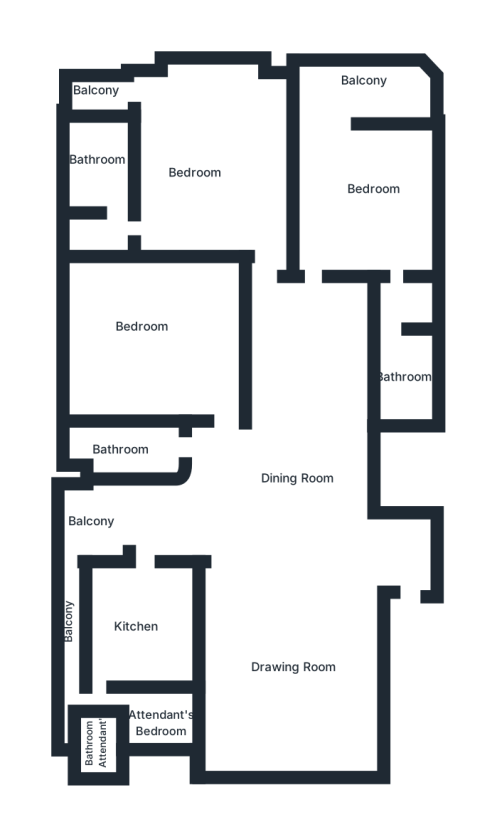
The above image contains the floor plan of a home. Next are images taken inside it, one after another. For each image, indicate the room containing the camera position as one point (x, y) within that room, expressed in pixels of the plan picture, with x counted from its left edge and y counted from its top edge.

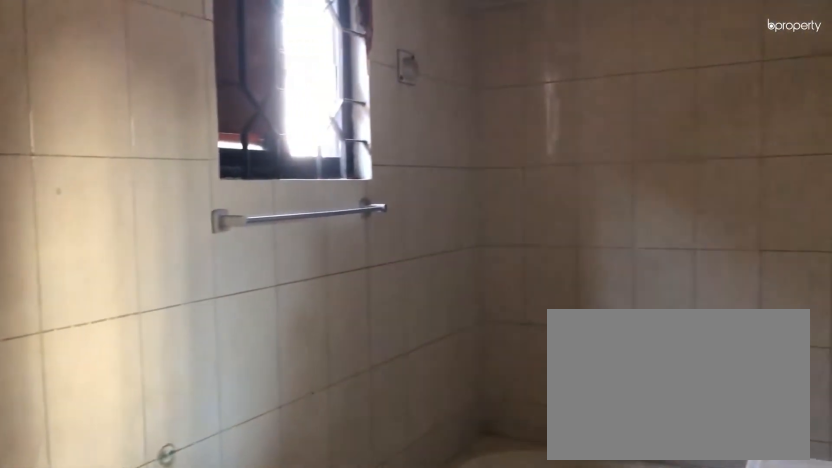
(111, 166)
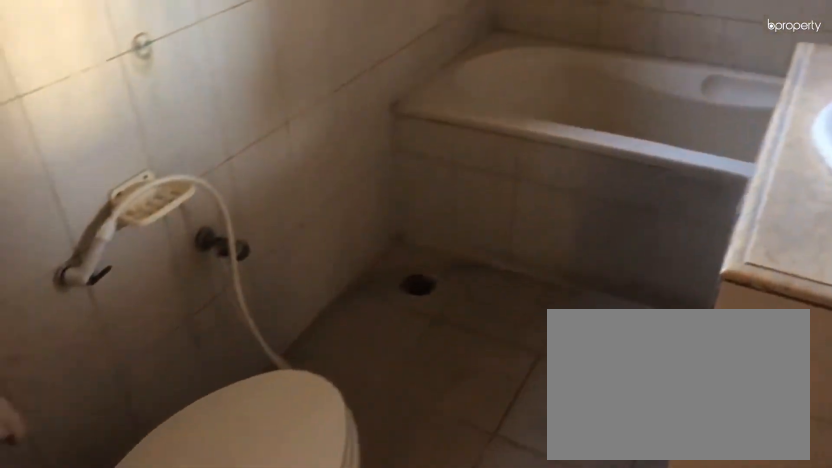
(111, 166)
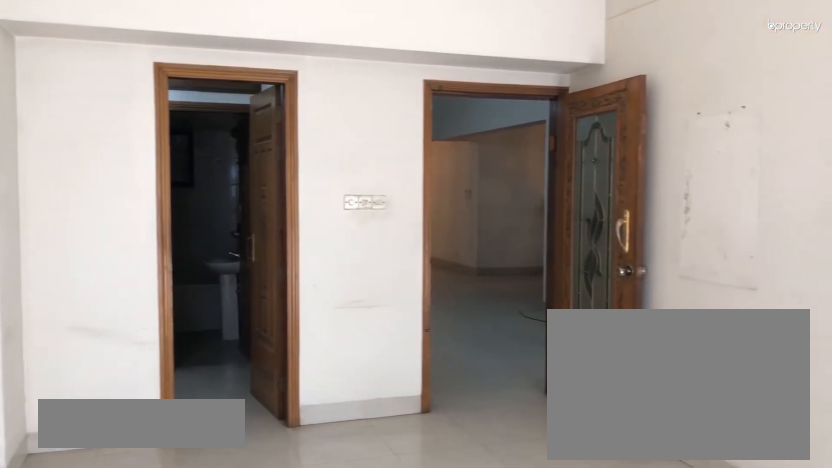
(366, 169)
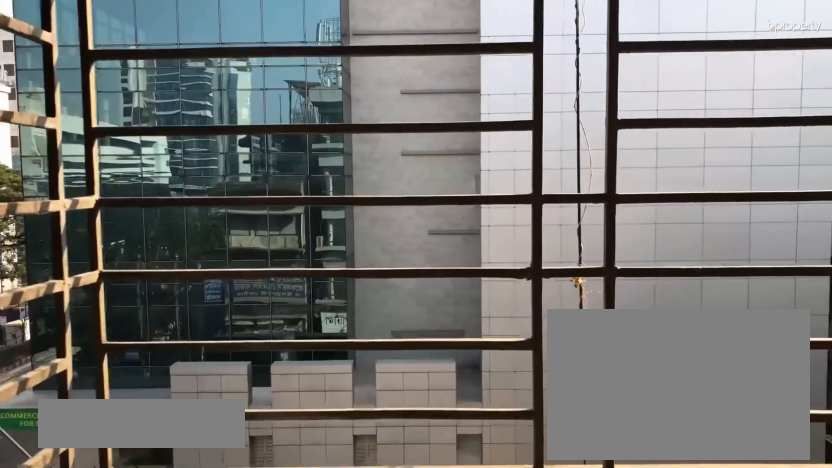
(350, 90)
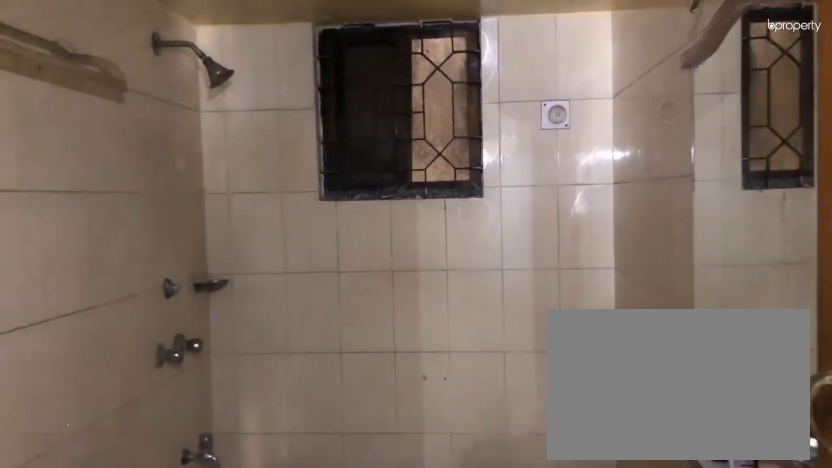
(401, 371)
